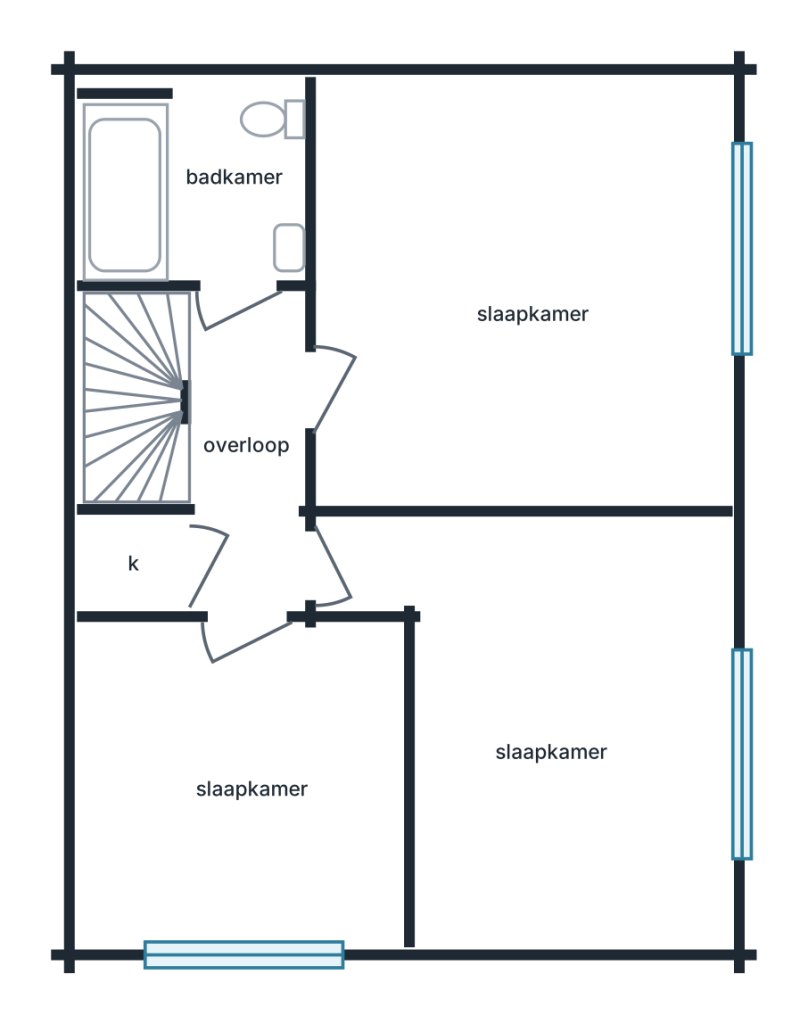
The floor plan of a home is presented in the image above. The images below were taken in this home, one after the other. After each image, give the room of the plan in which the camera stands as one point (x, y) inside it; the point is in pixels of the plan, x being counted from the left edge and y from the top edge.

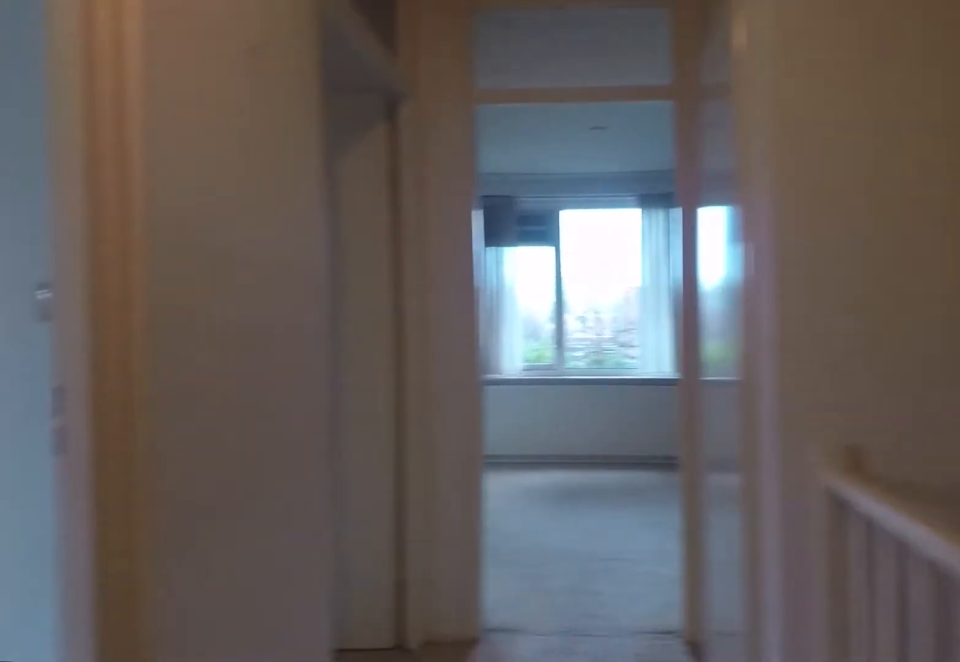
(210, 357)
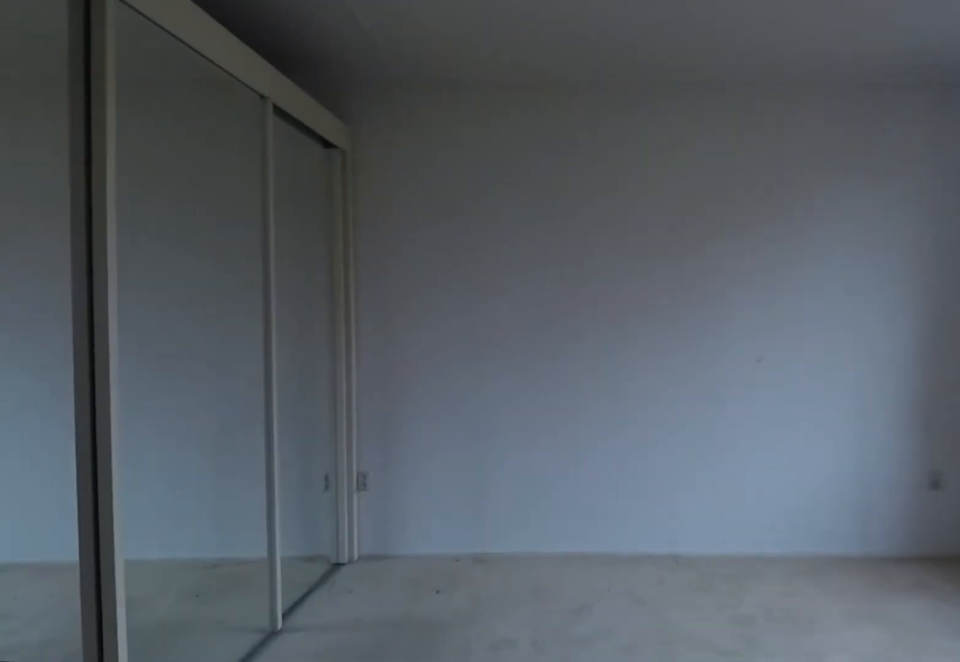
(572, 254)
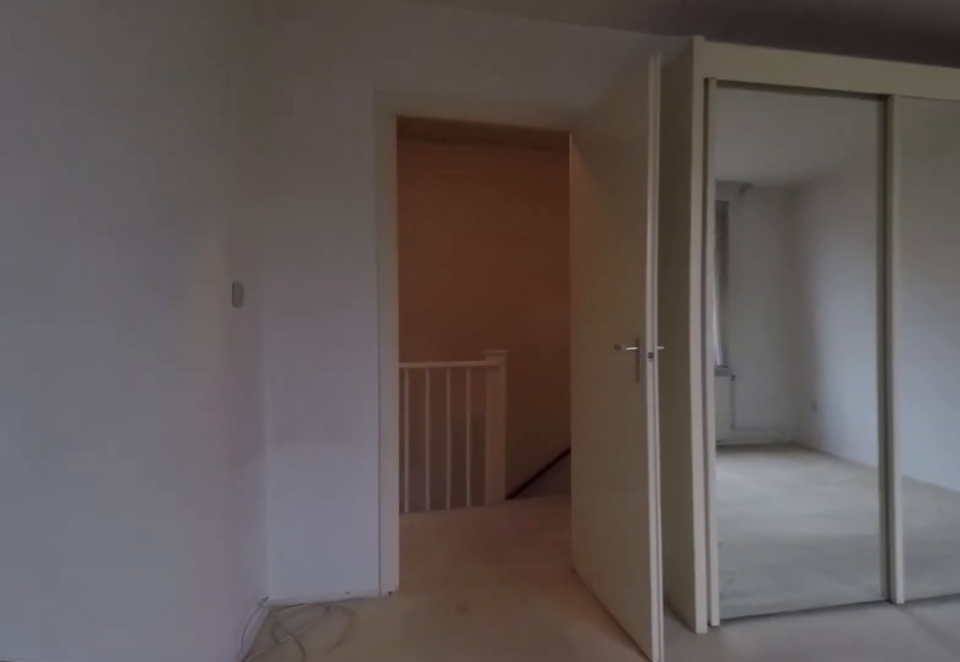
(572, 254)
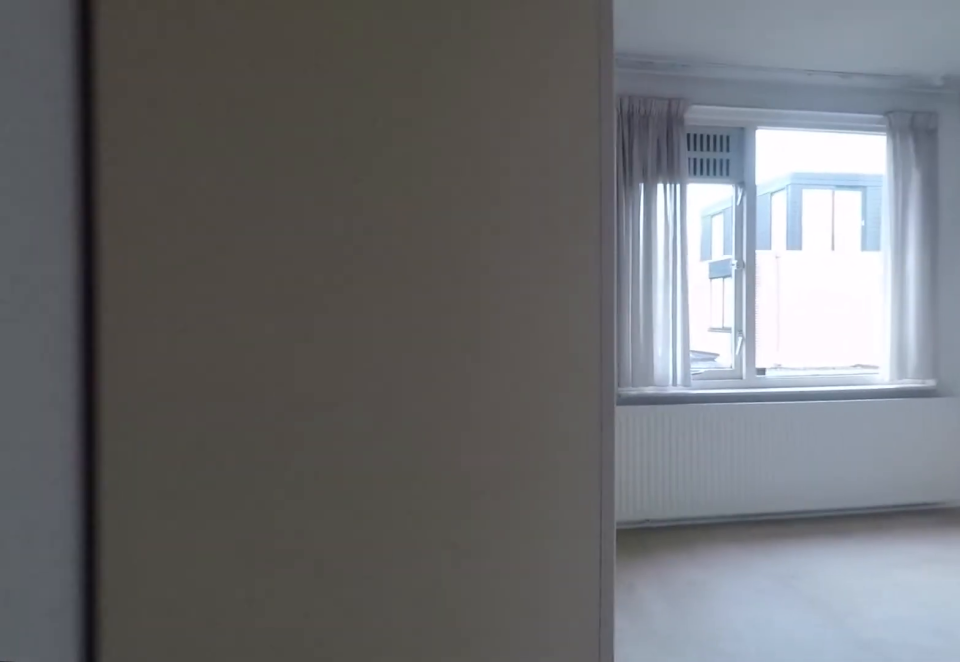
(604, 756)
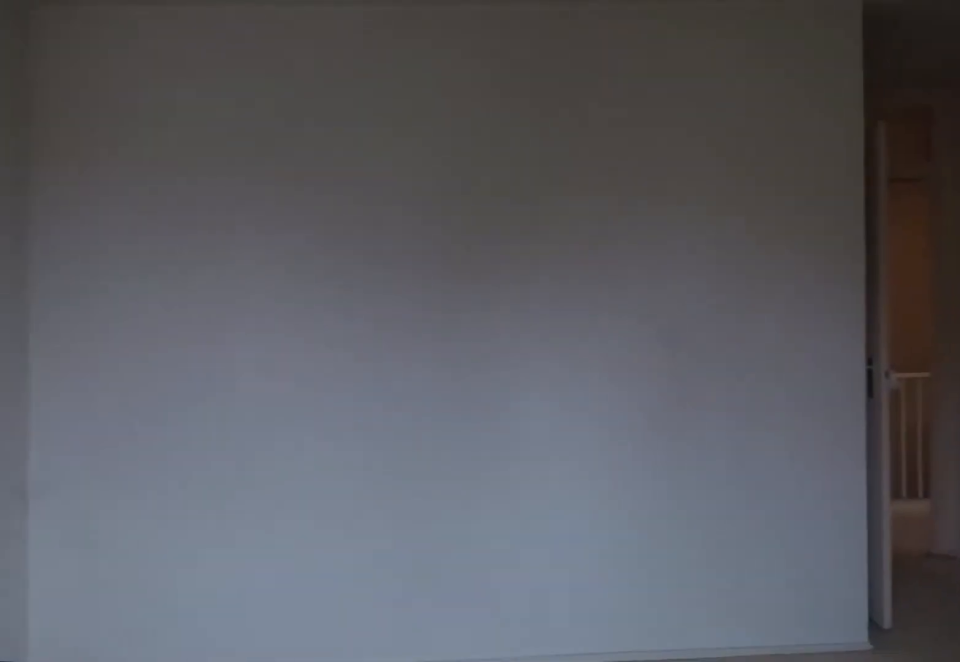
(604, 756)
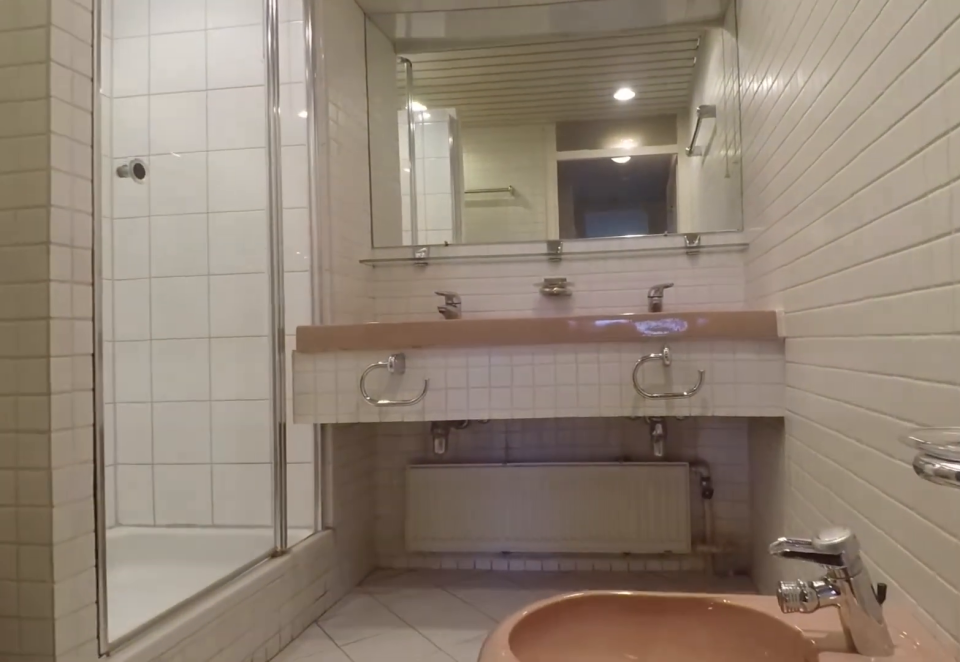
(192, 189)
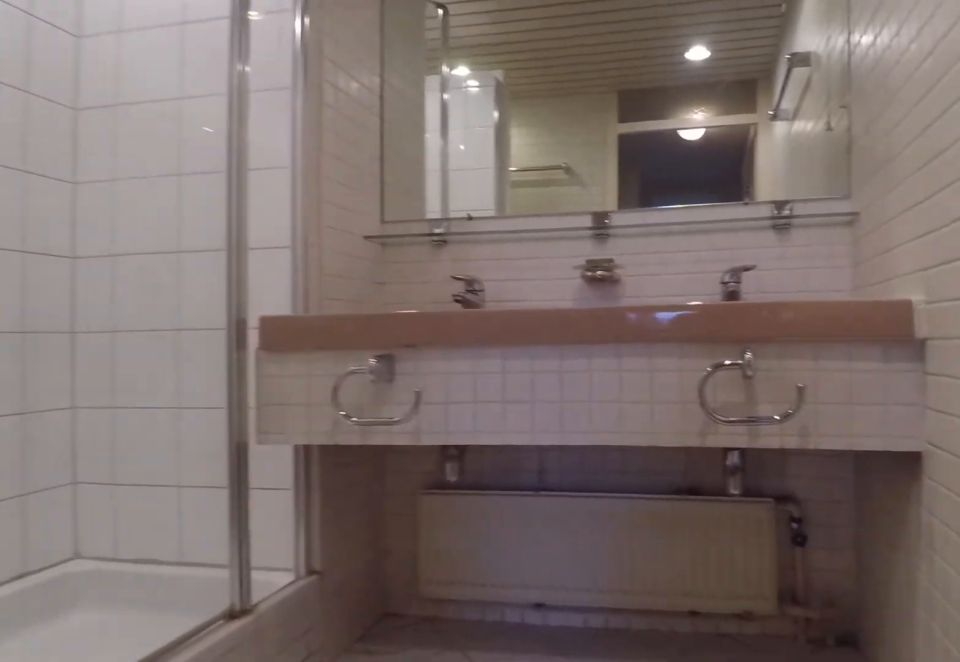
(192, 189)
